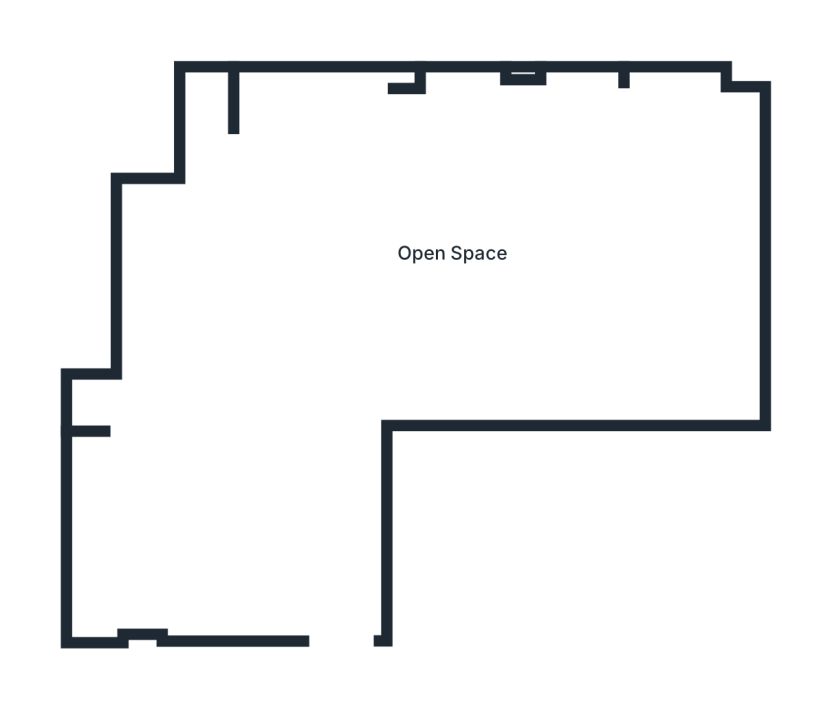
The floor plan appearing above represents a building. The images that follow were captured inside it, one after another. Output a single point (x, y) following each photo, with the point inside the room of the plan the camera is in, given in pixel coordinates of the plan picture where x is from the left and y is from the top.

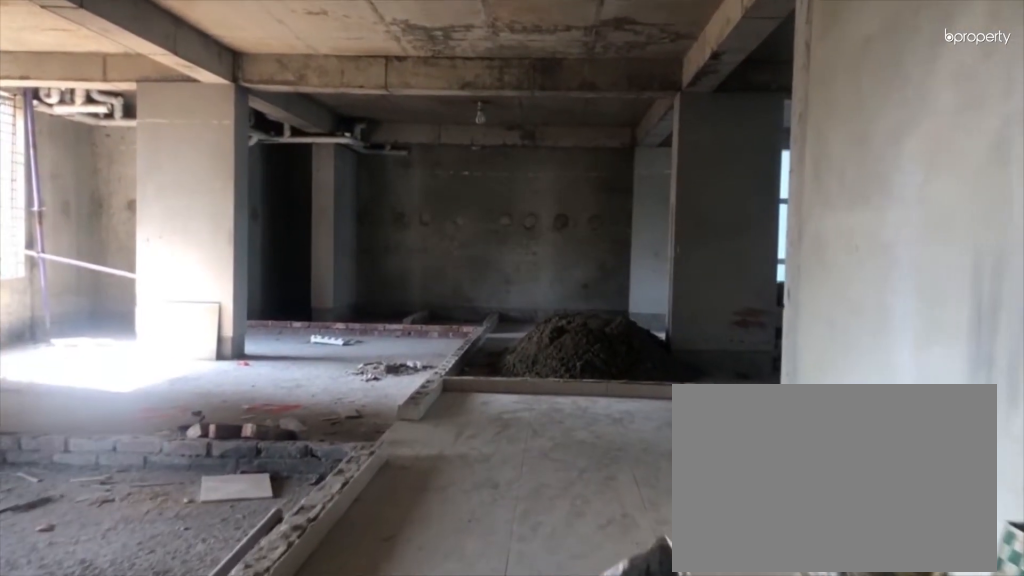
(316, 570)
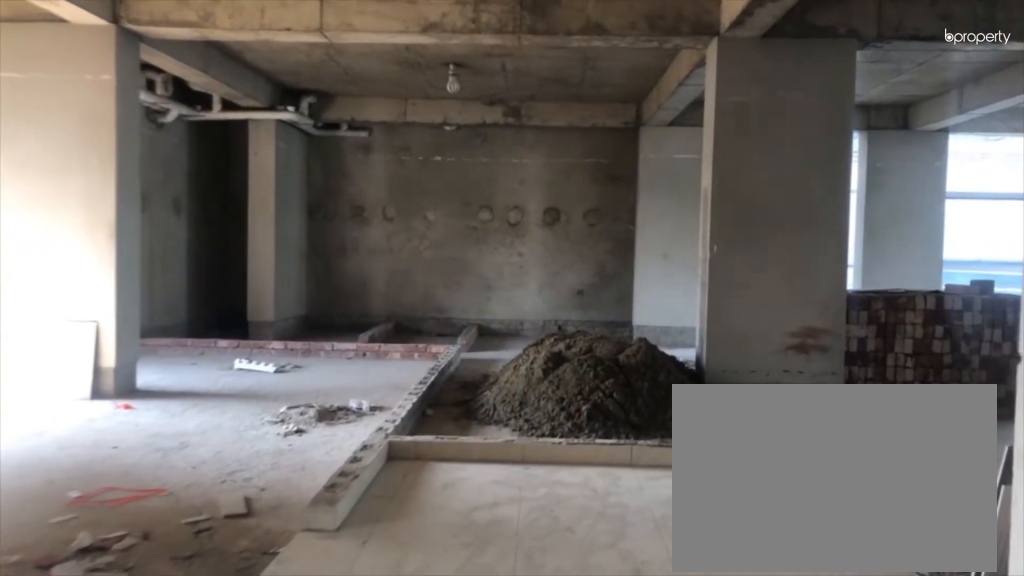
(336, 385)
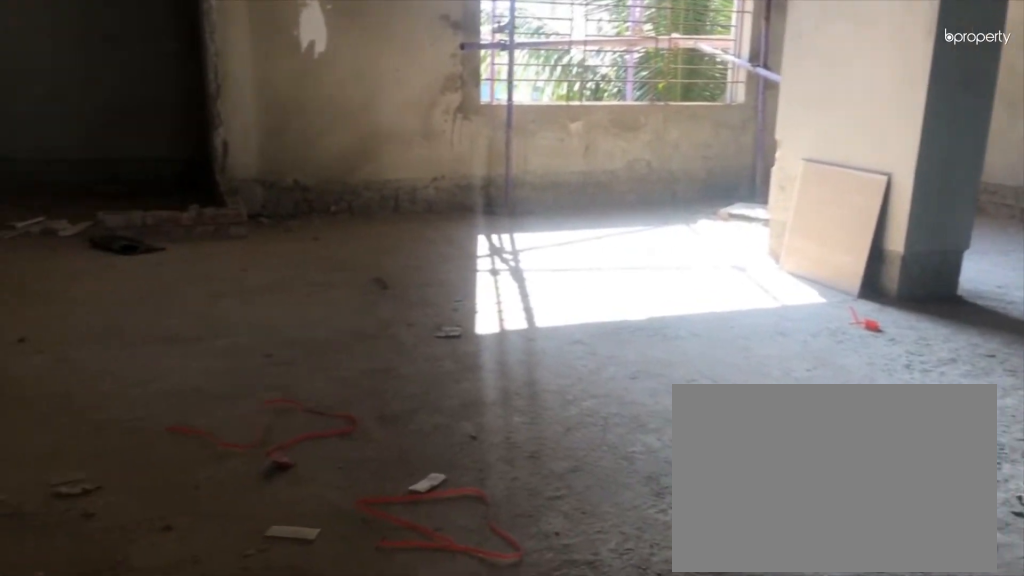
(391, 245)
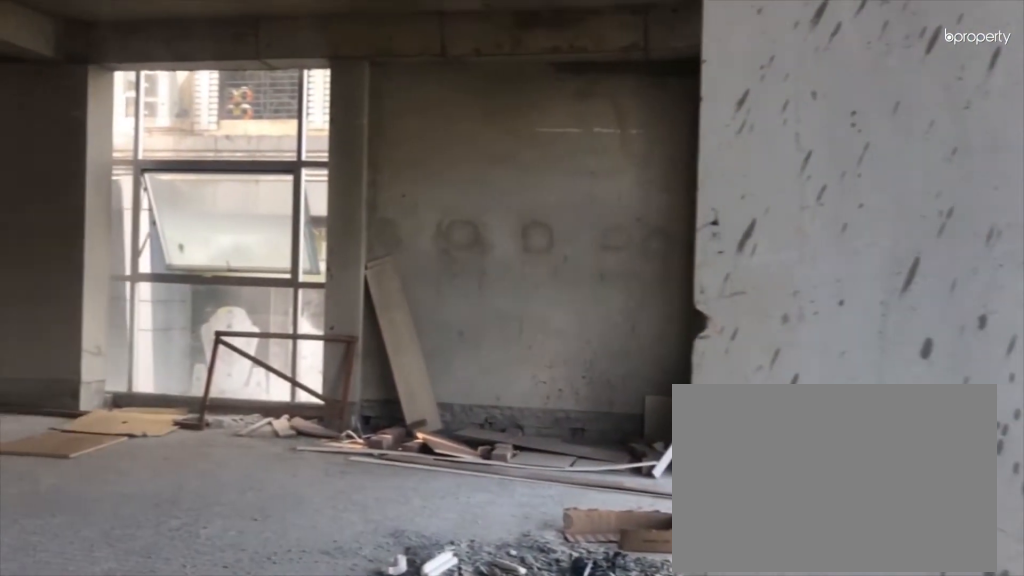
(391, 245)
